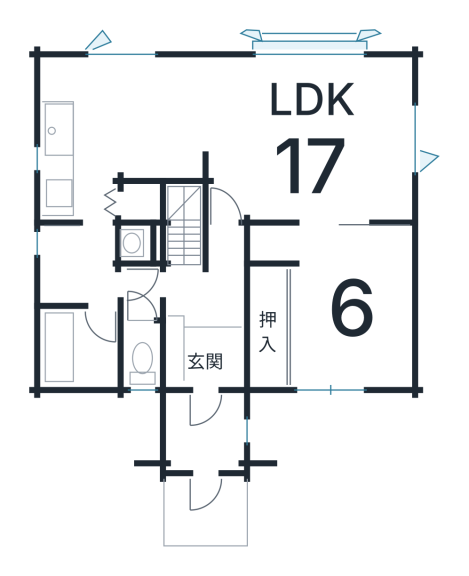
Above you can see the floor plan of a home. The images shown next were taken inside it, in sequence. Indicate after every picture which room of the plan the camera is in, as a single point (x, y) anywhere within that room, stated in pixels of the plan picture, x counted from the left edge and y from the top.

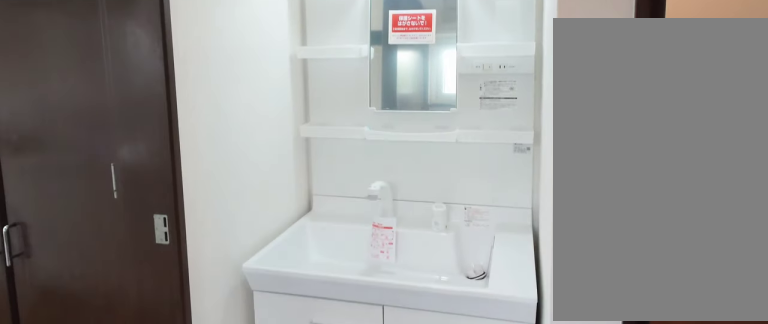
(77, 268)
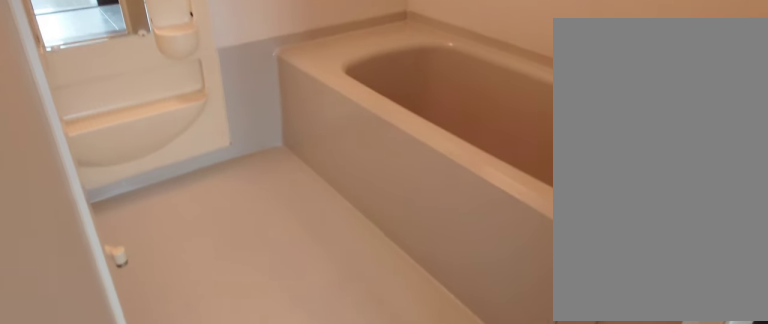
(76, 349)
